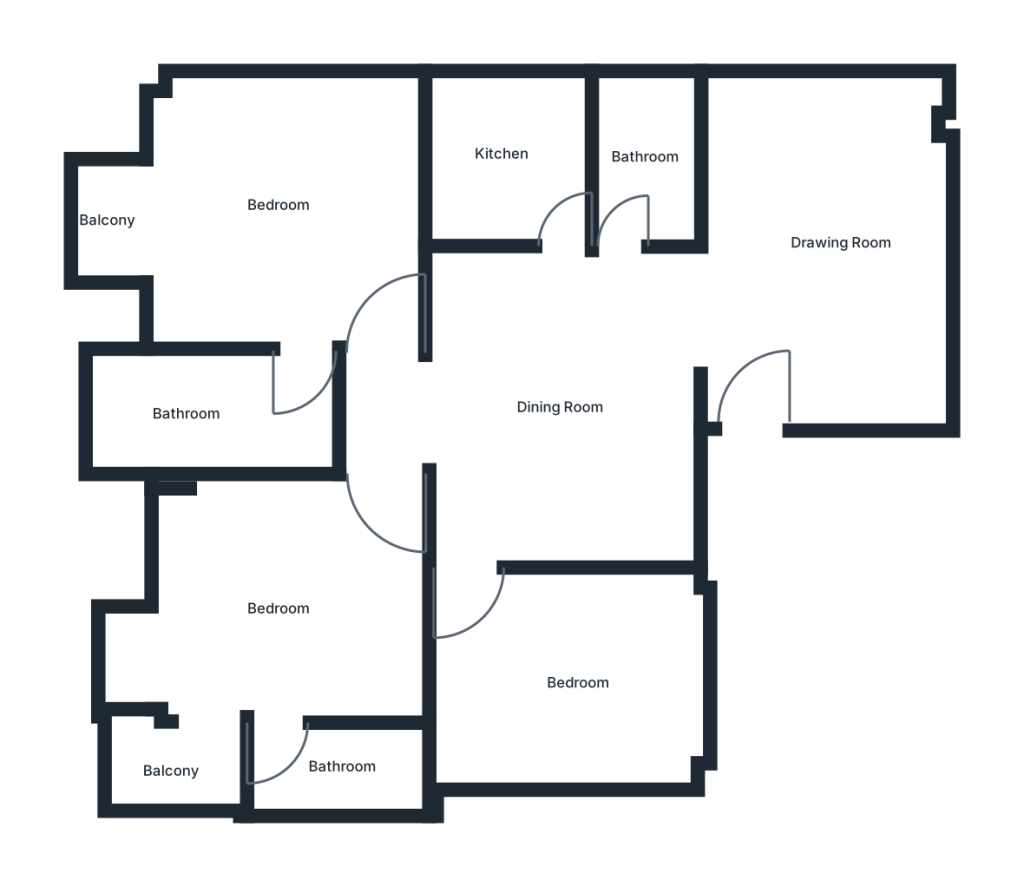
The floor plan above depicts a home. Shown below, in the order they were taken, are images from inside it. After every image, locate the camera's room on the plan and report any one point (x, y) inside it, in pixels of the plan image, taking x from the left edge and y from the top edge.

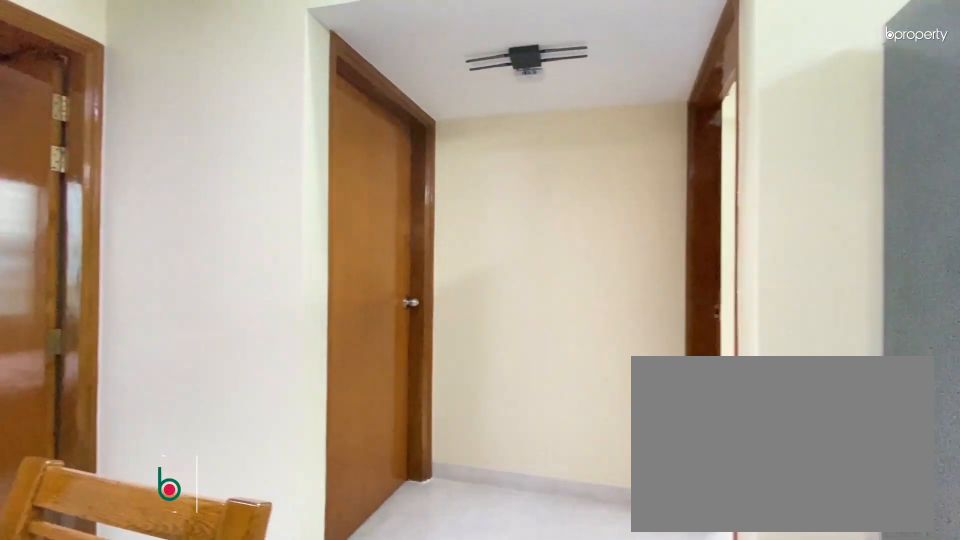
(574, 411)
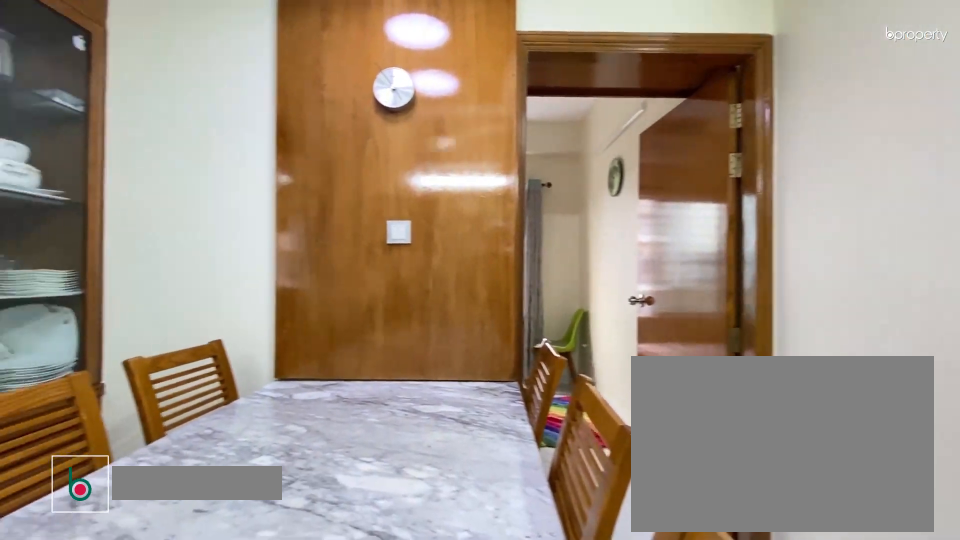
(574, 411)
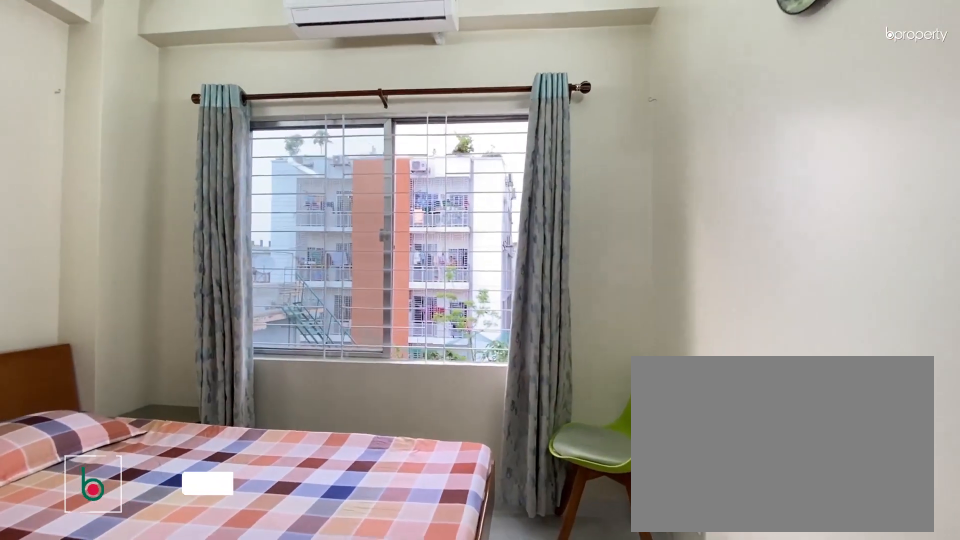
(590, 694)
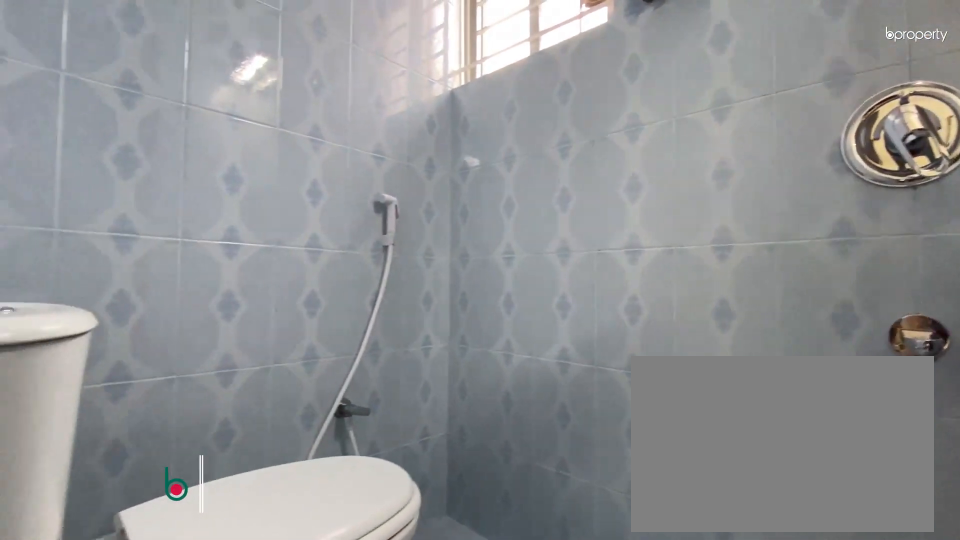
(321, 766)
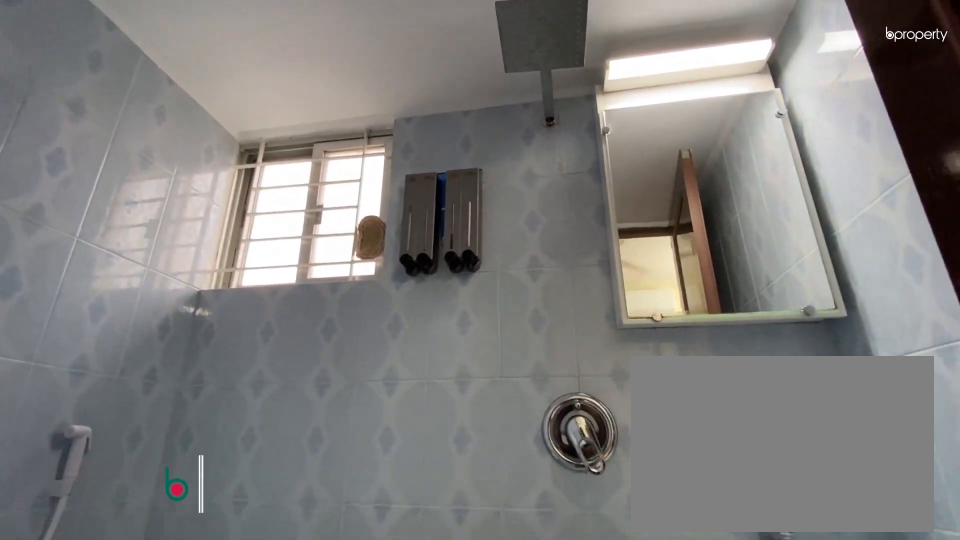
(321, 766)
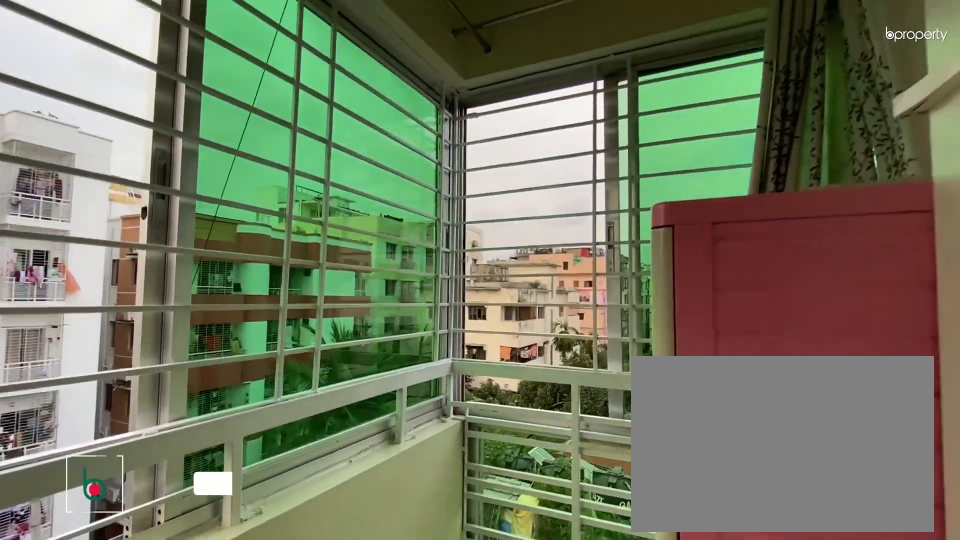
(166, 771)
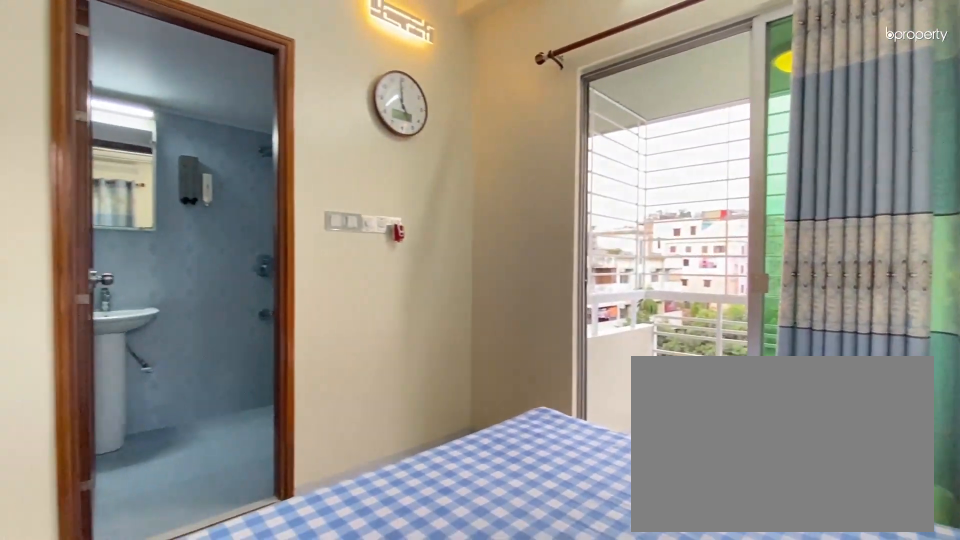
(252, 223)
